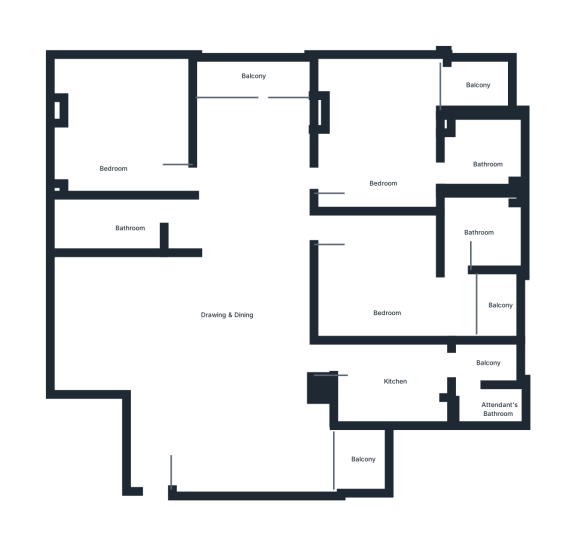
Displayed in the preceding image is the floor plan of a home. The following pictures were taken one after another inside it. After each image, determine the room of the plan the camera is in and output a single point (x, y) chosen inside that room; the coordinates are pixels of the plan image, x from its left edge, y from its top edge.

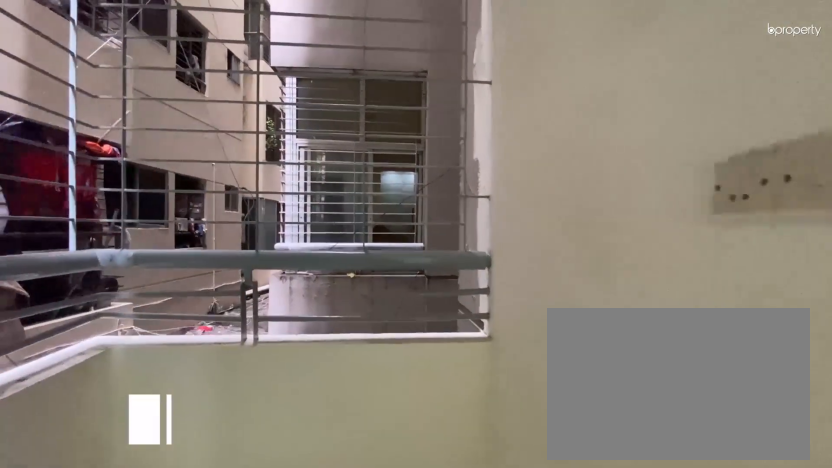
(482, 89)
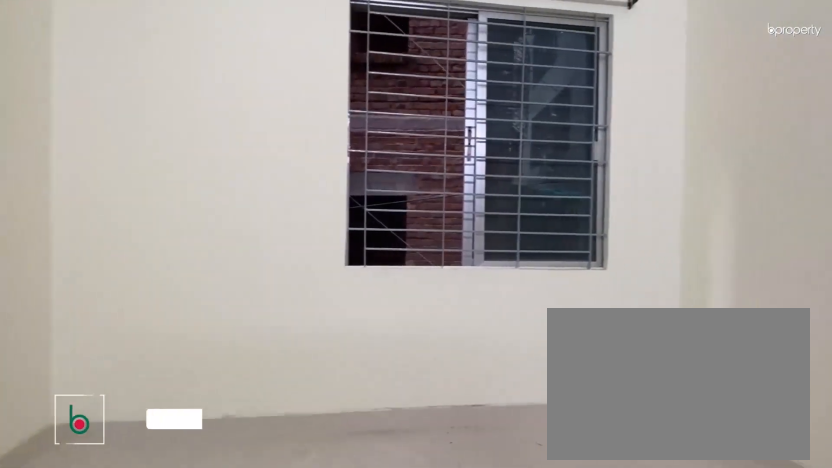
(110, 145)
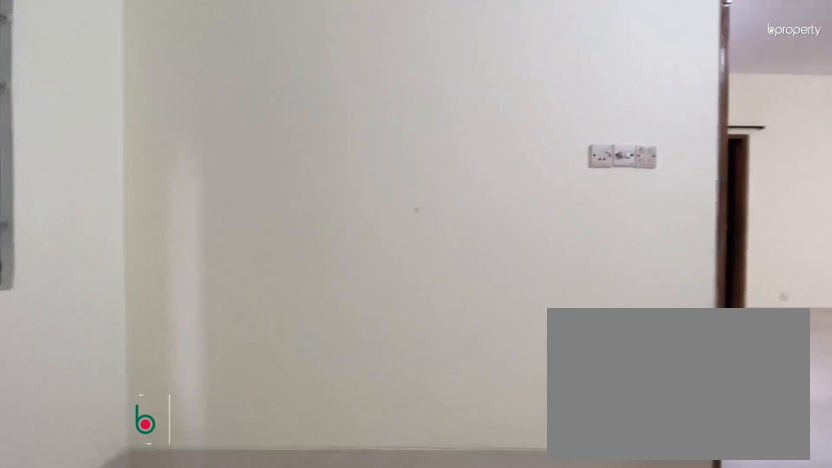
(110, 145)
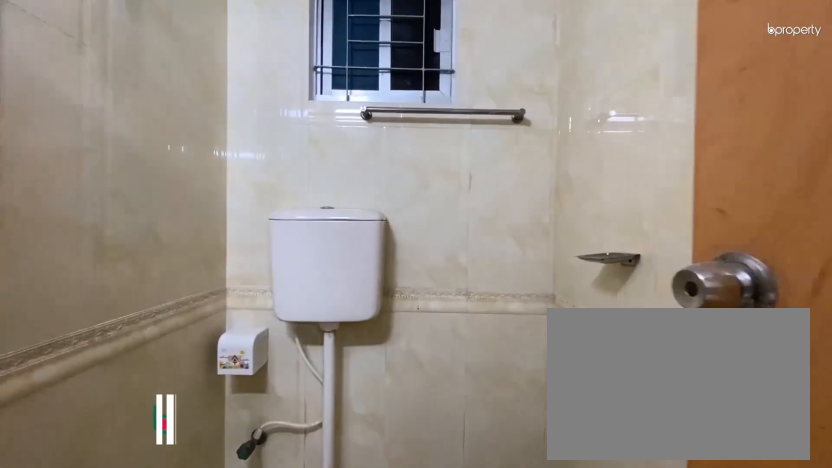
(144, 216)
